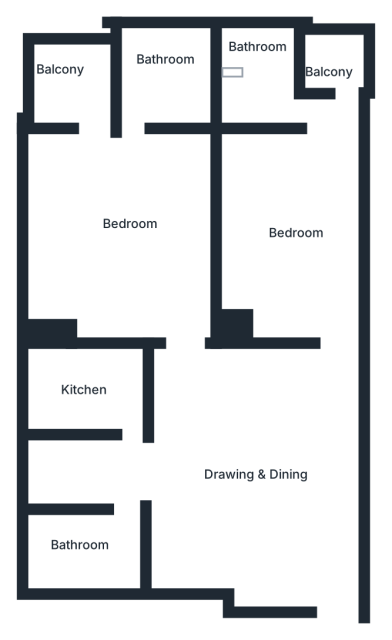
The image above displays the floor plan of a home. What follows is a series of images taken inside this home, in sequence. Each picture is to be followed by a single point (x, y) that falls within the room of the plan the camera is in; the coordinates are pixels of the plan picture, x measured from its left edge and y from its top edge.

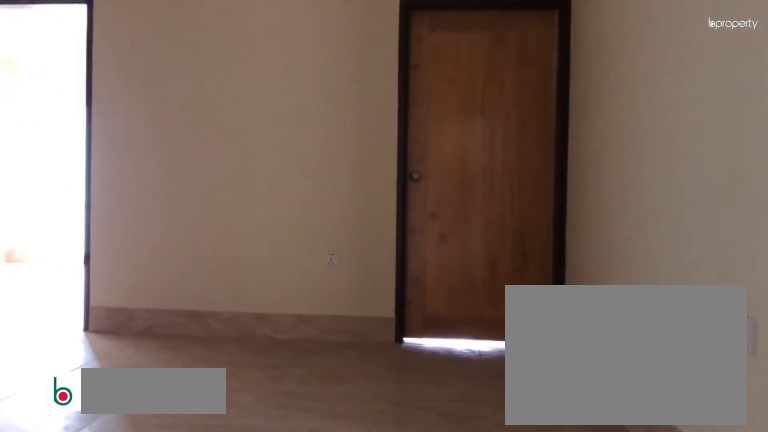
(268, 468)
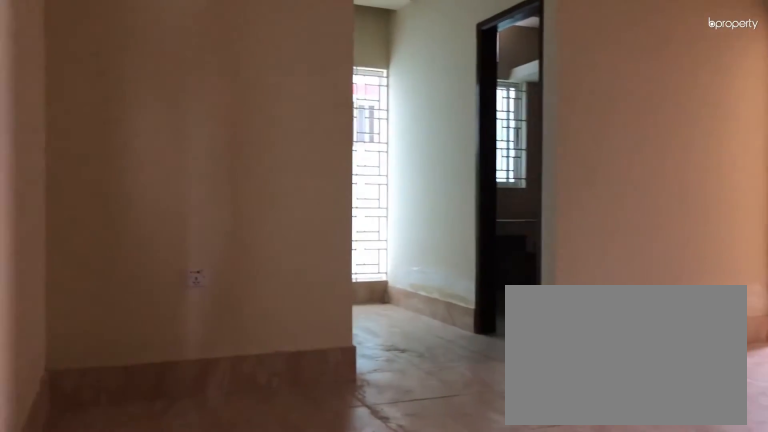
(268, 468)
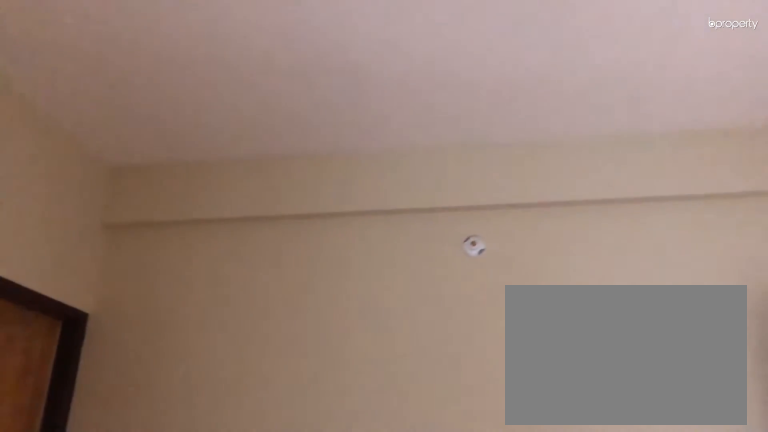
(268, 468)
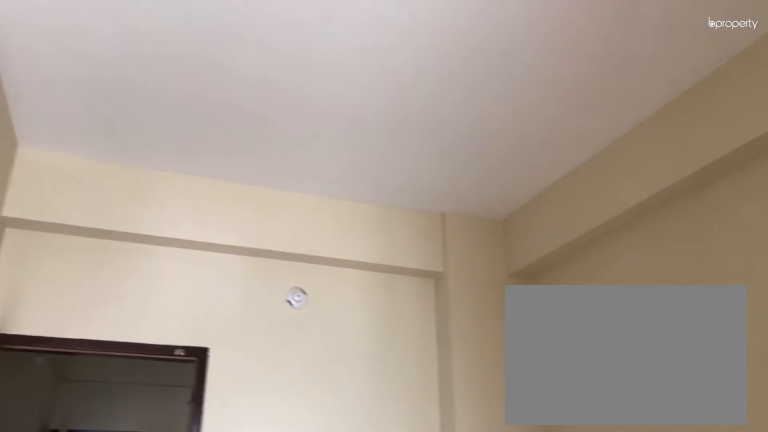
(307, 218)
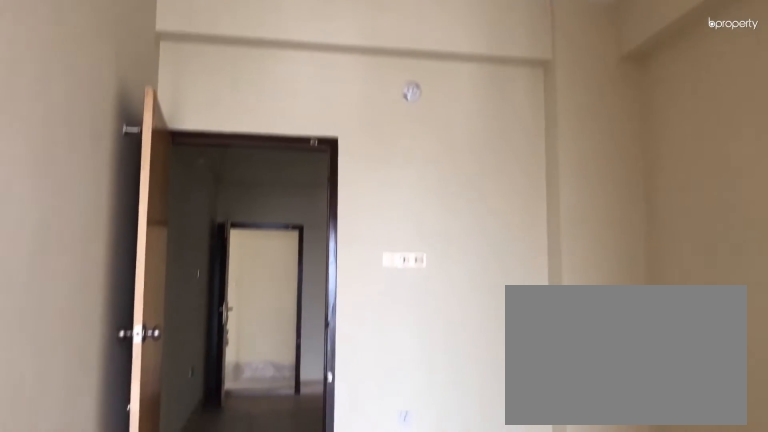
(307, 218)
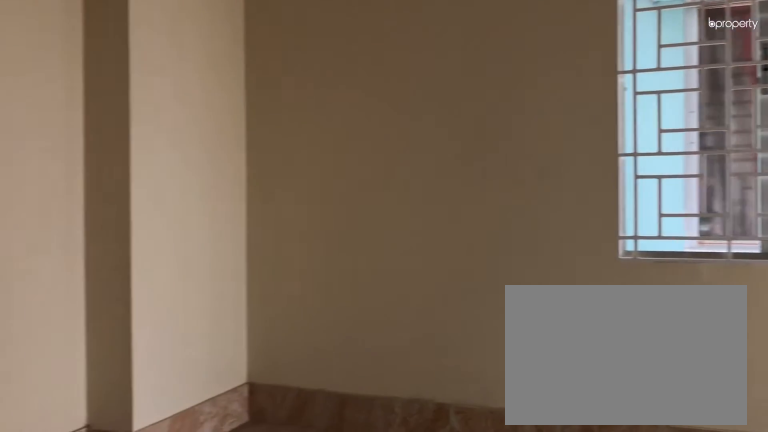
(115, 212)
